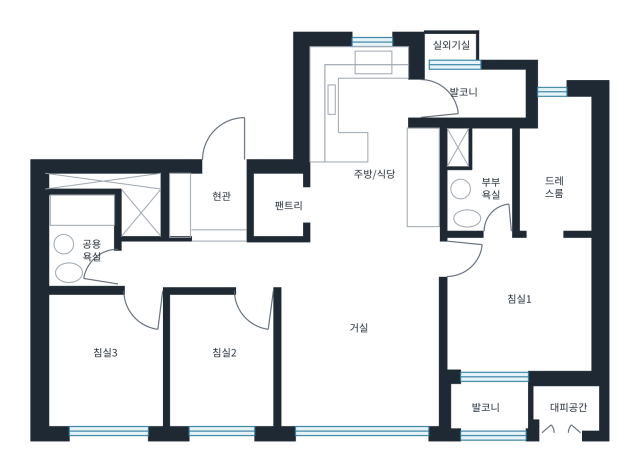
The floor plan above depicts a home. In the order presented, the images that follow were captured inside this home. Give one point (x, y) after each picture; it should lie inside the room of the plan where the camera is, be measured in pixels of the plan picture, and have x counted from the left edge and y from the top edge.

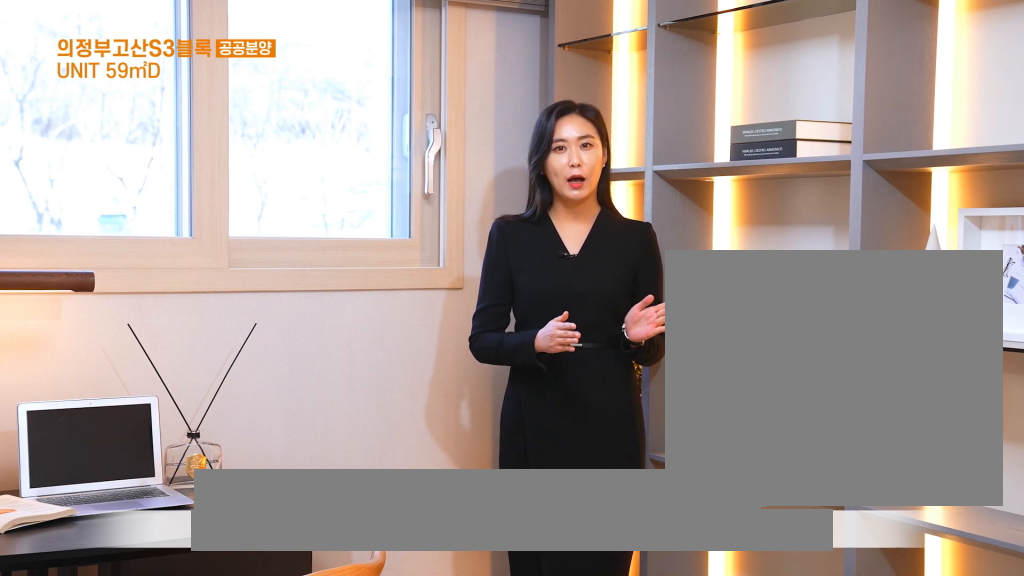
(225, 342)
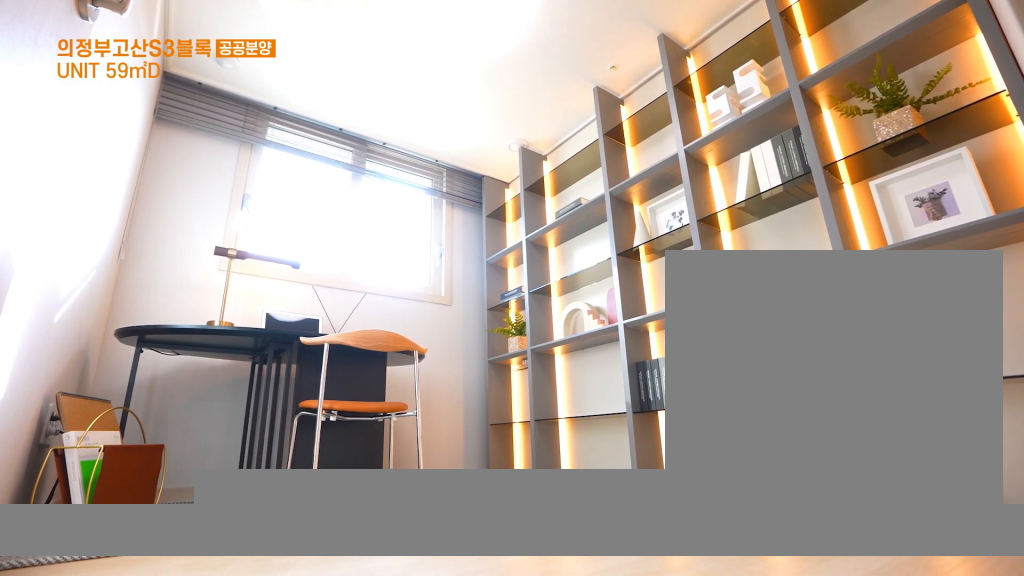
(225, 342)
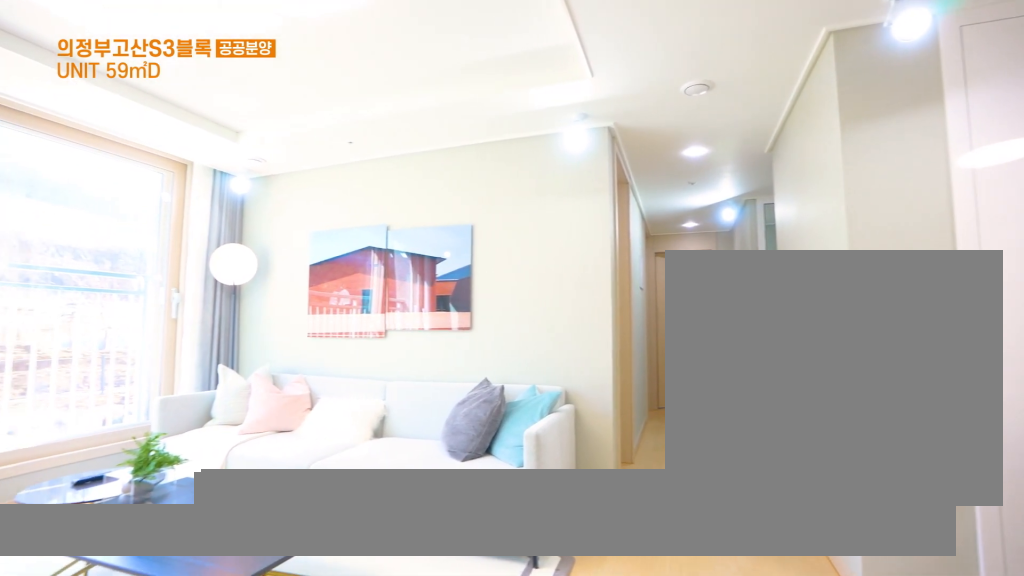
(358, 285)
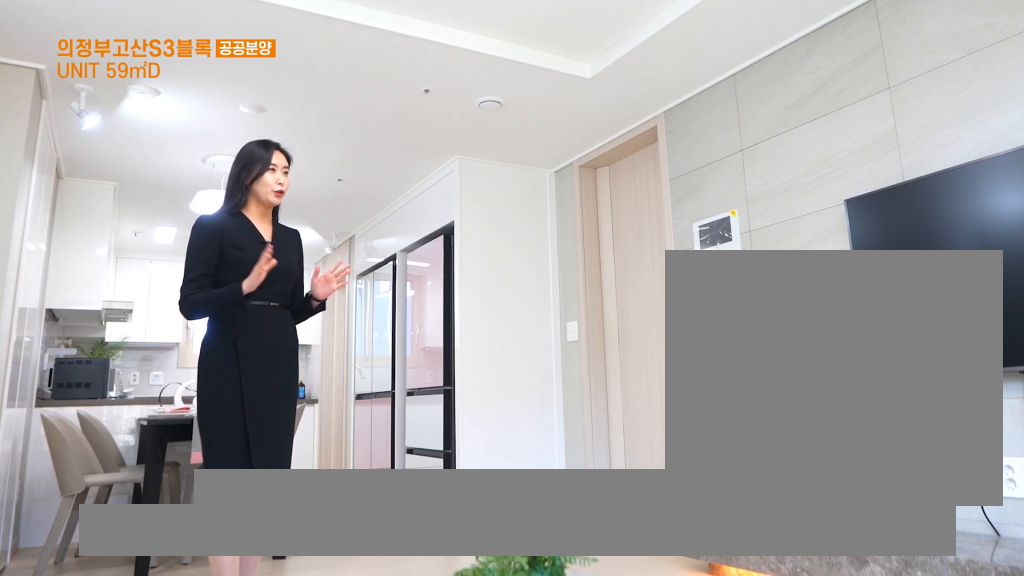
(359, 283)
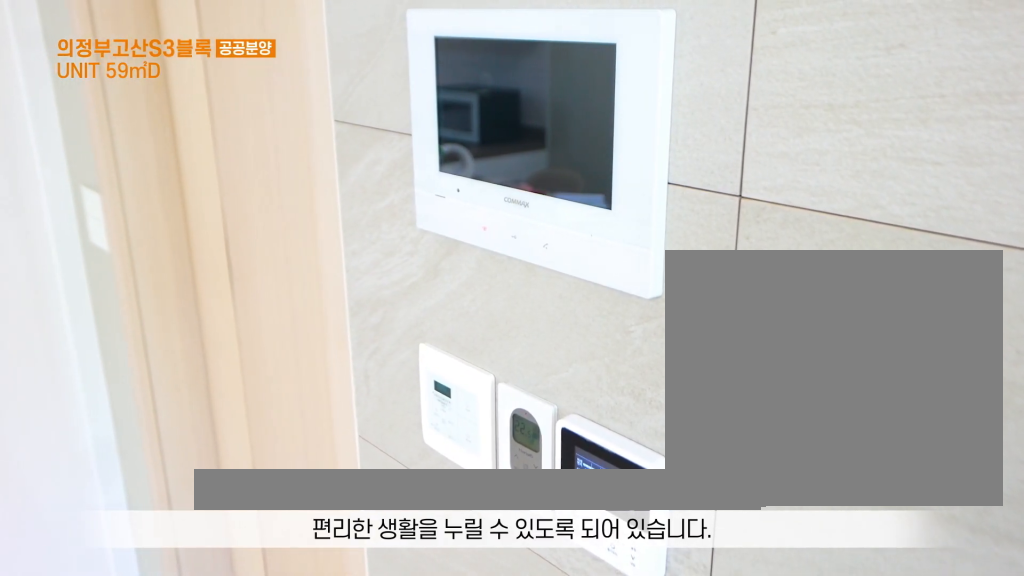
(360, 318)
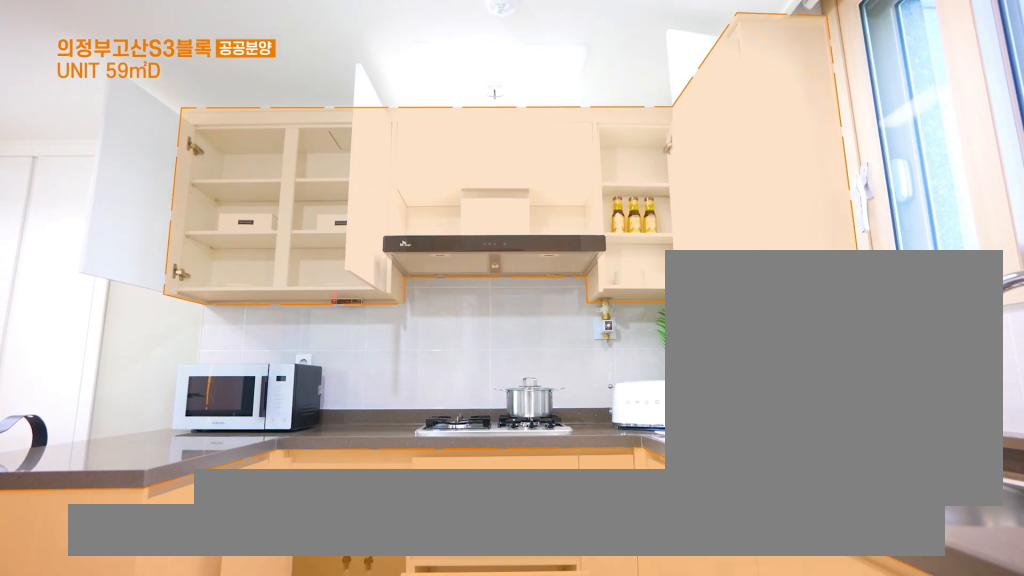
(374, 163)
